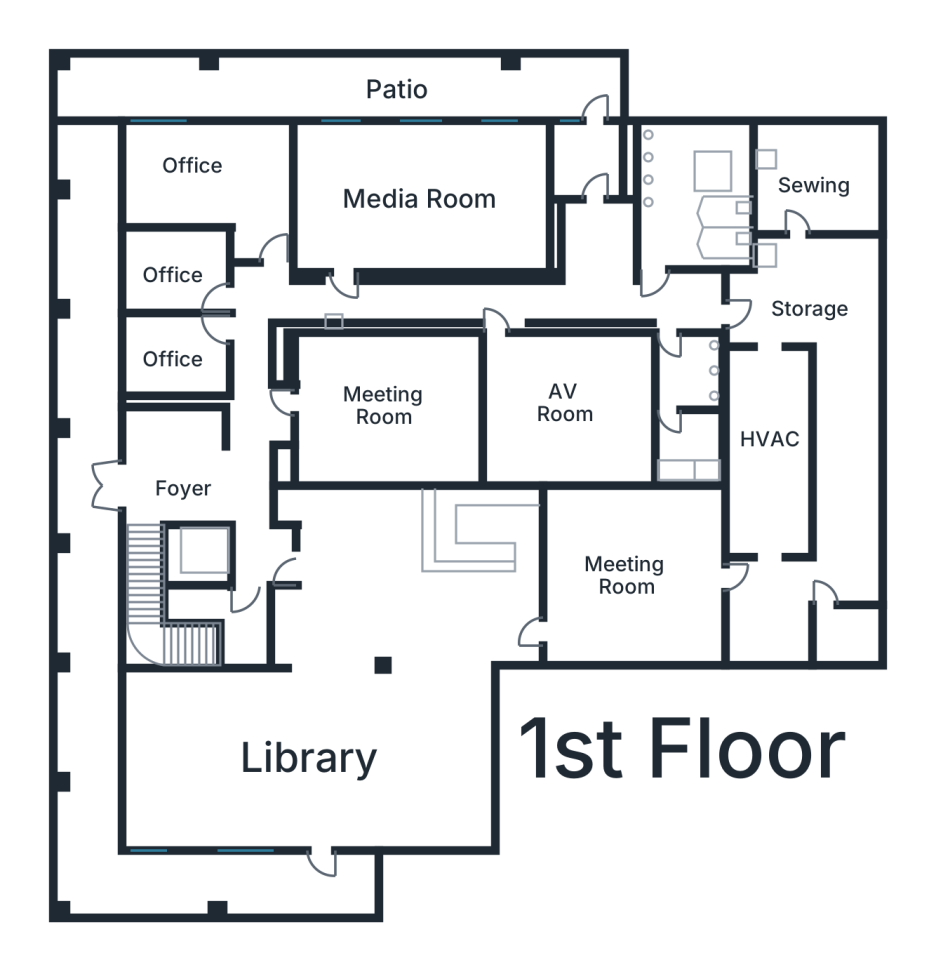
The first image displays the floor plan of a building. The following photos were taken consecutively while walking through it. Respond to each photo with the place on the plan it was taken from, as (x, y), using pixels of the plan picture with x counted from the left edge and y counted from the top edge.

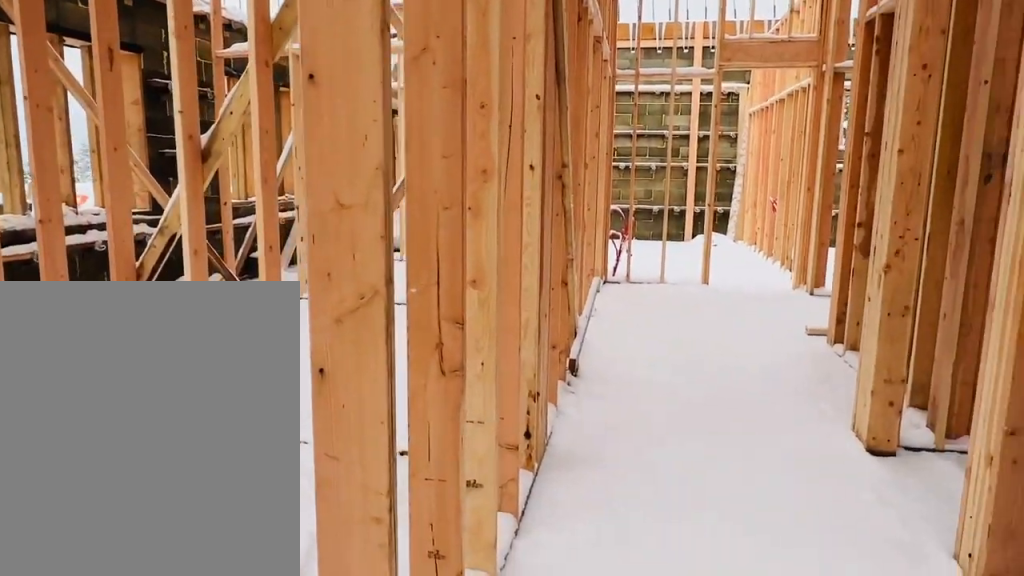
(238, 443)
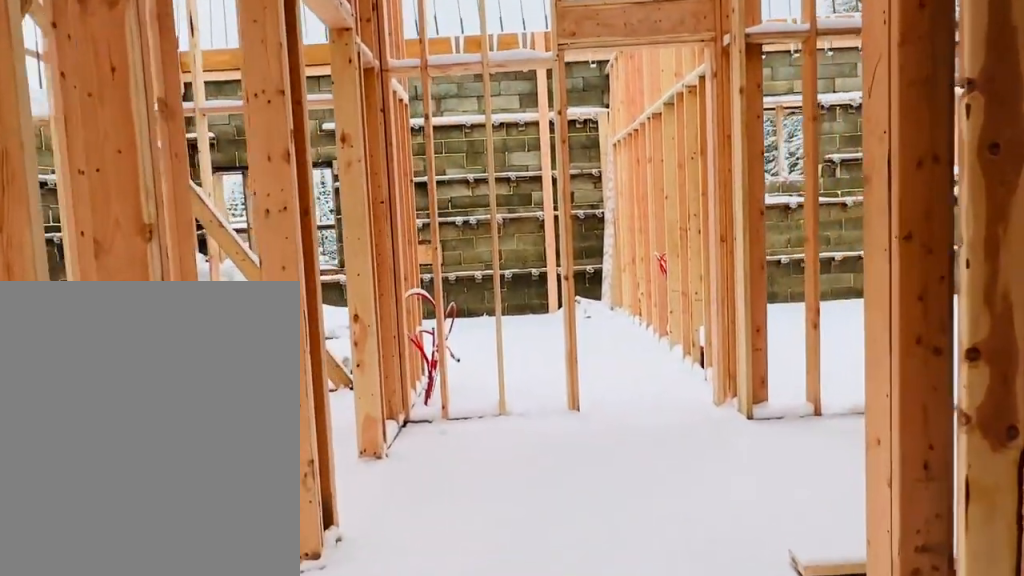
(248, 357)
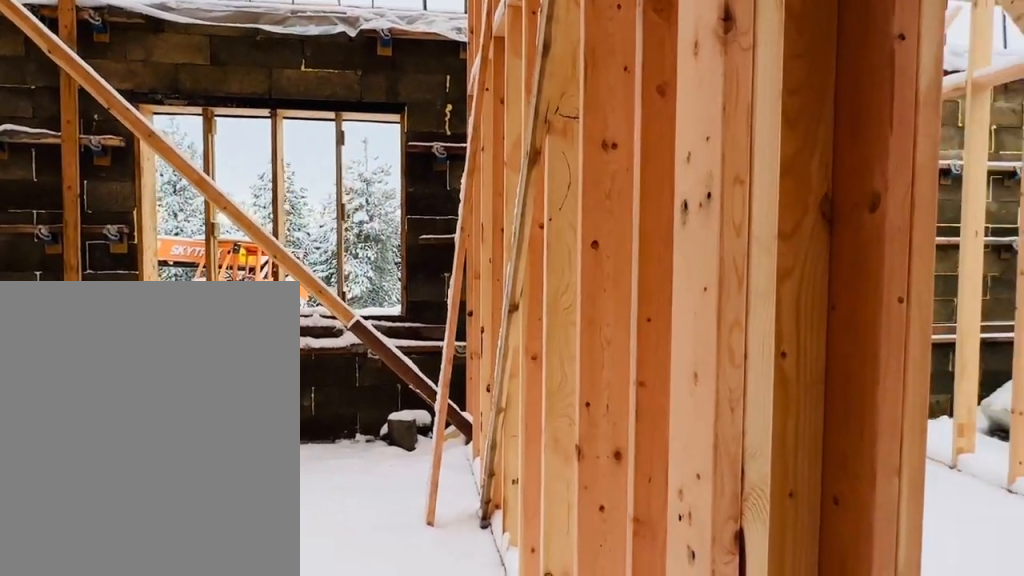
(252, 320)
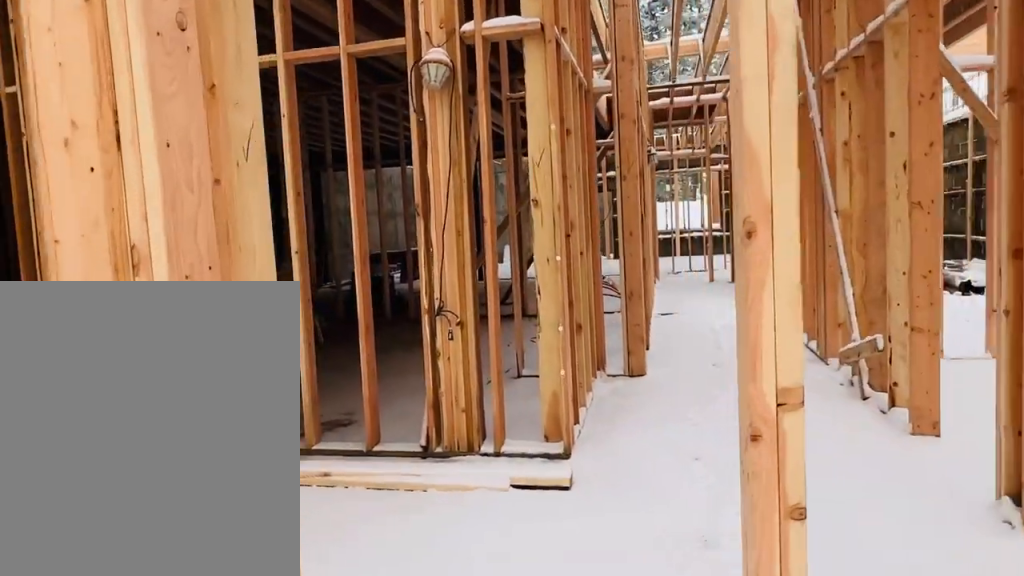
(241, 209)
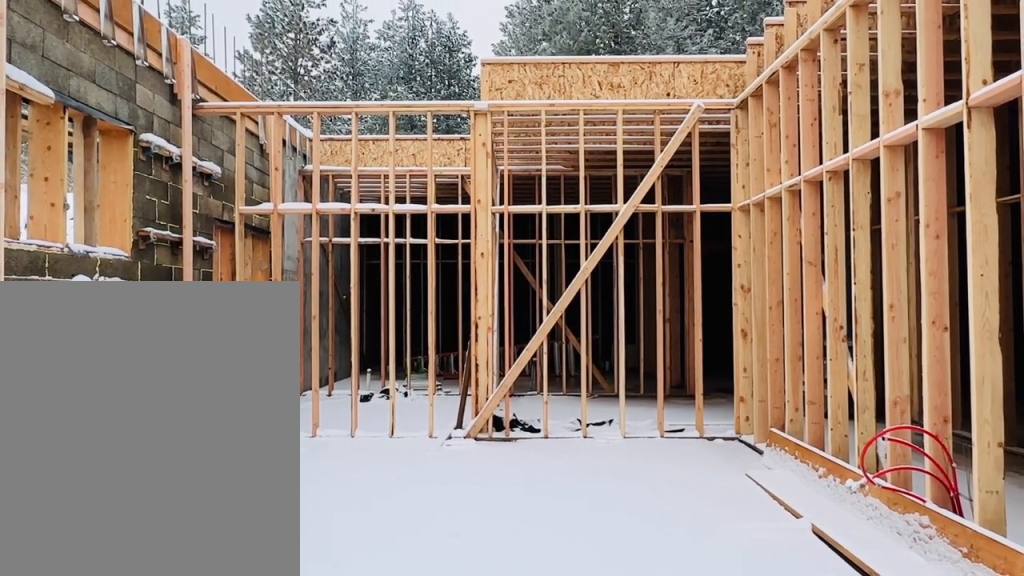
(365, 193)
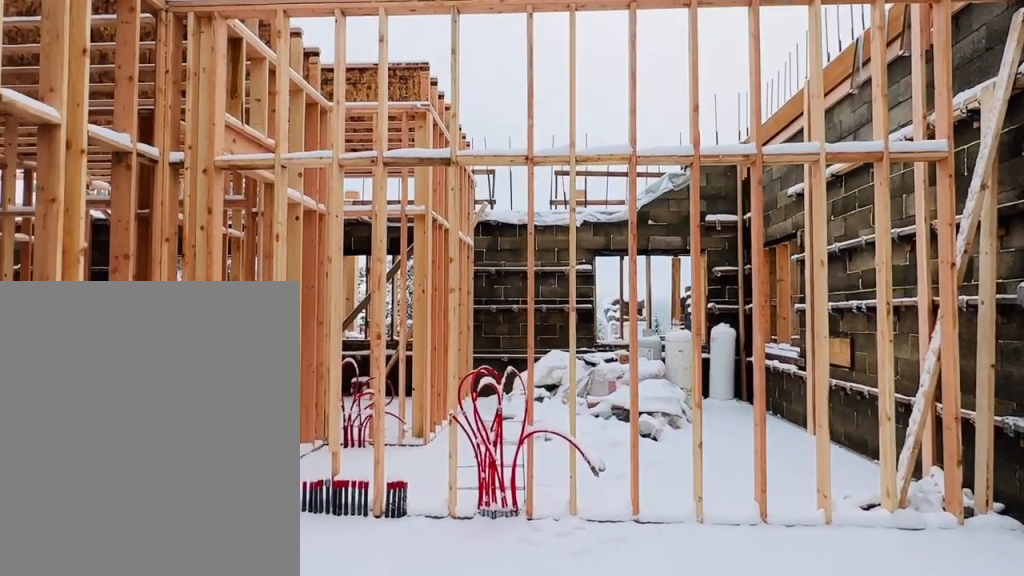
(434, 193)
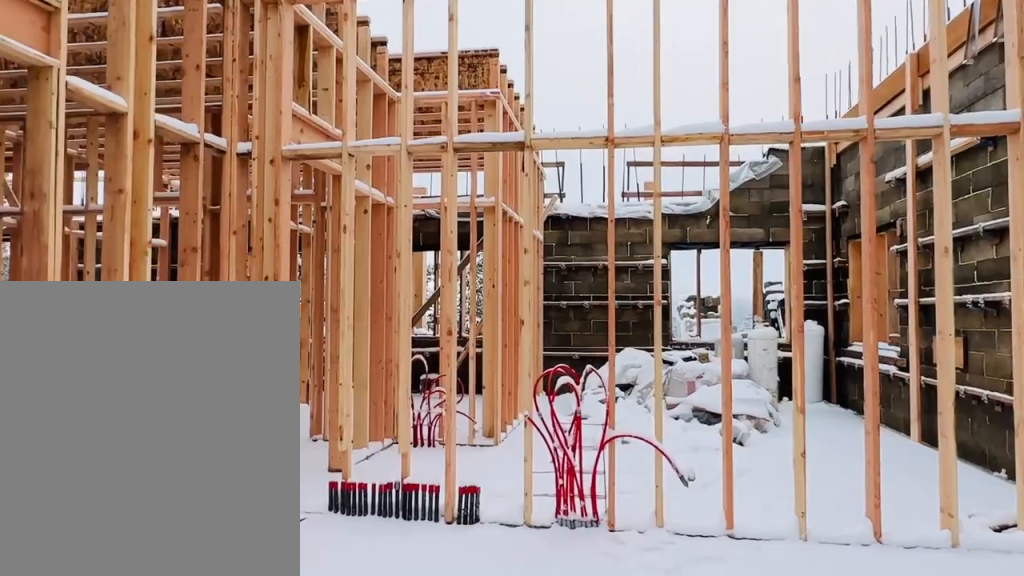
(432, 195)
